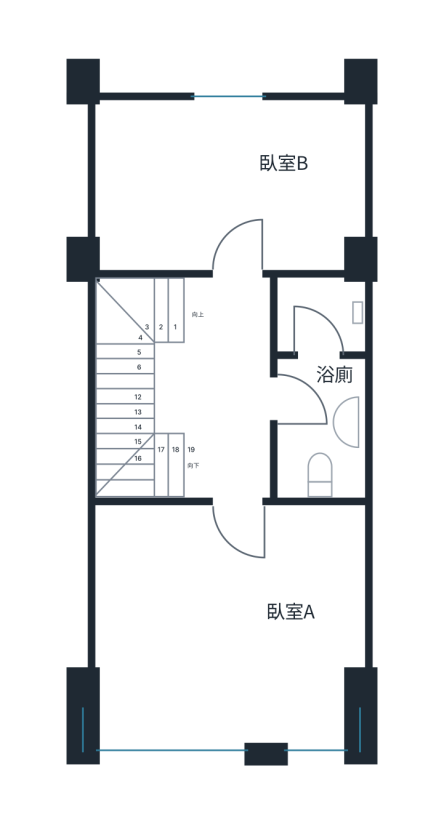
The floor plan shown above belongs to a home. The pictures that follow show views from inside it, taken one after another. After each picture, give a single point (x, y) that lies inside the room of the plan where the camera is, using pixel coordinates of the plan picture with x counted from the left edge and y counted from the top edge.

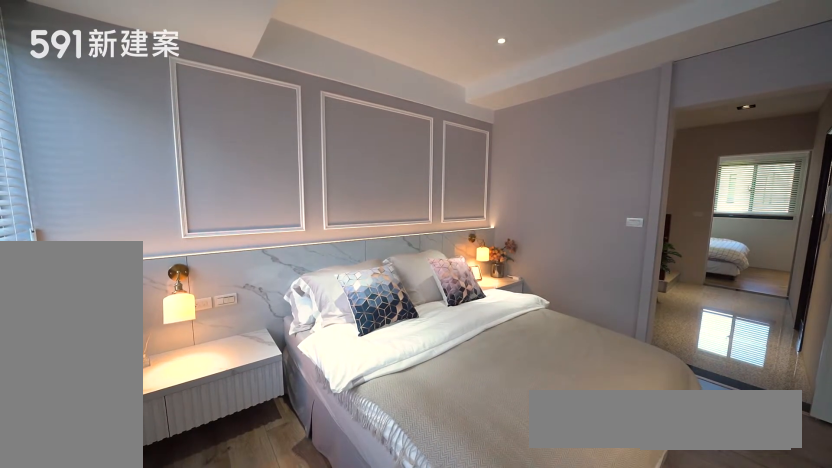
(230, 627)
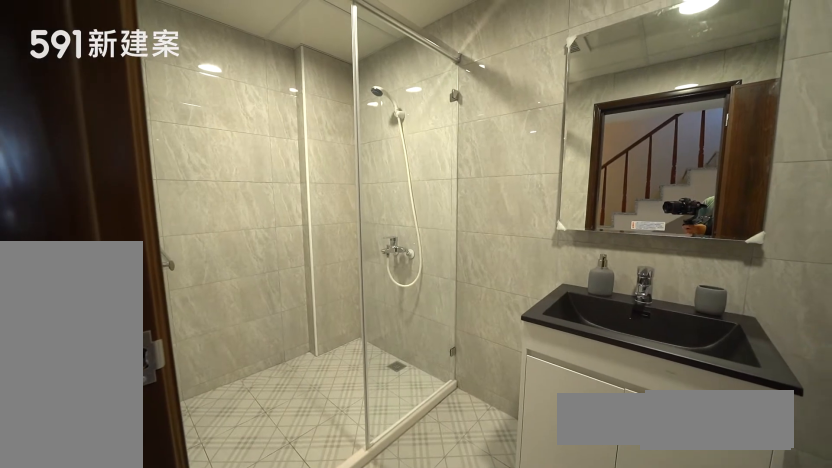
(318, 387)
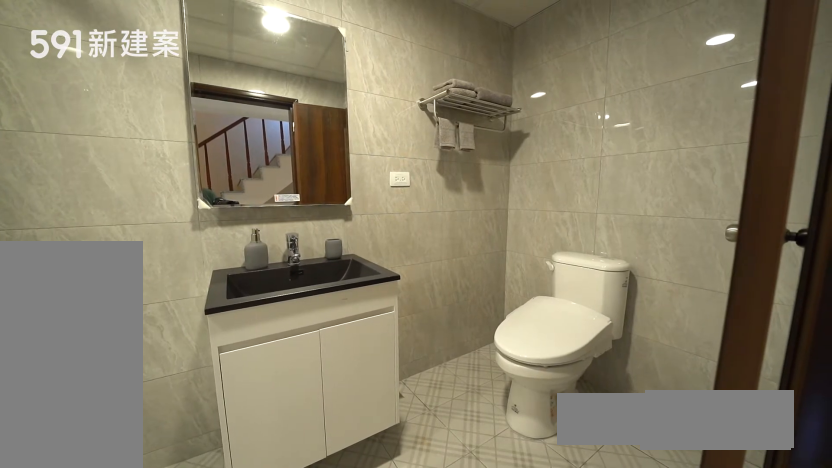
(318, 387)
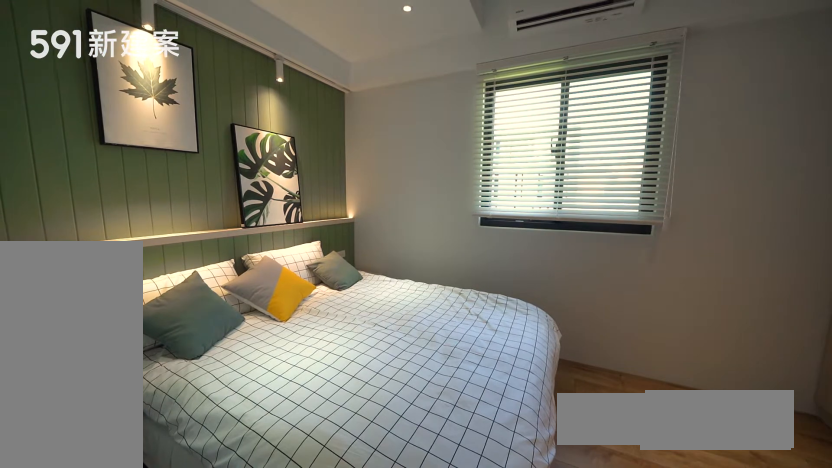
(229, 184)
